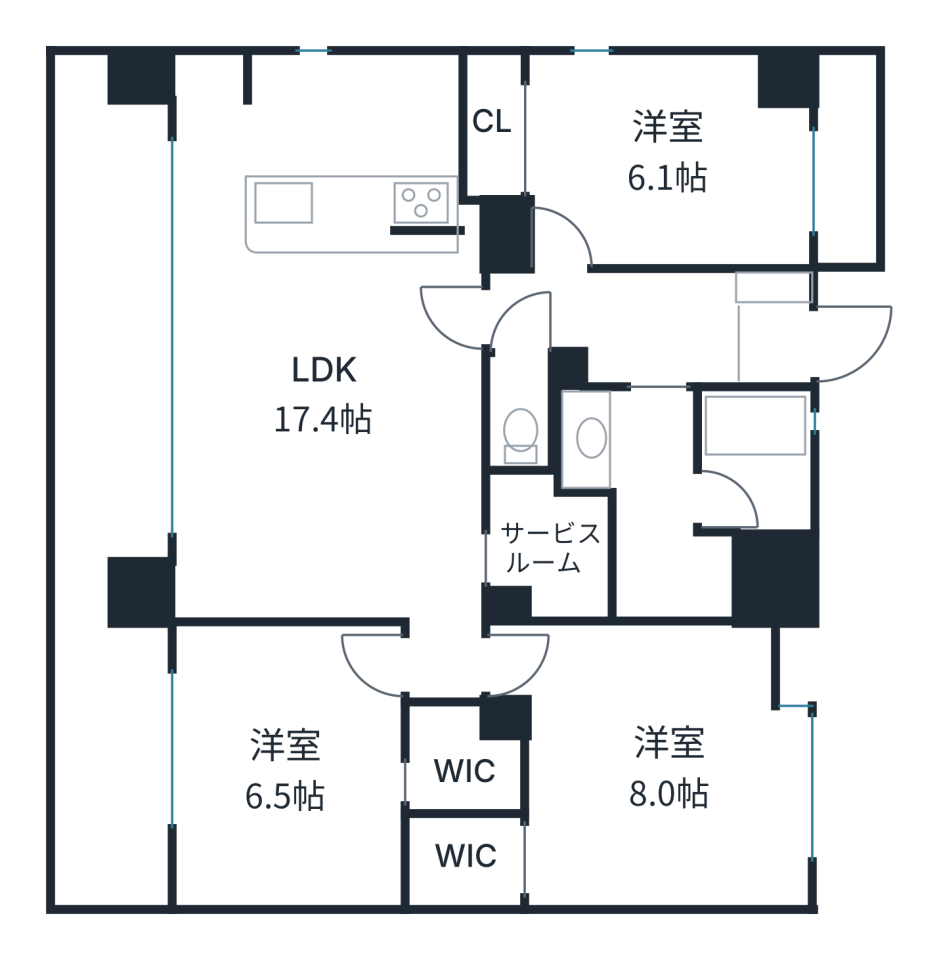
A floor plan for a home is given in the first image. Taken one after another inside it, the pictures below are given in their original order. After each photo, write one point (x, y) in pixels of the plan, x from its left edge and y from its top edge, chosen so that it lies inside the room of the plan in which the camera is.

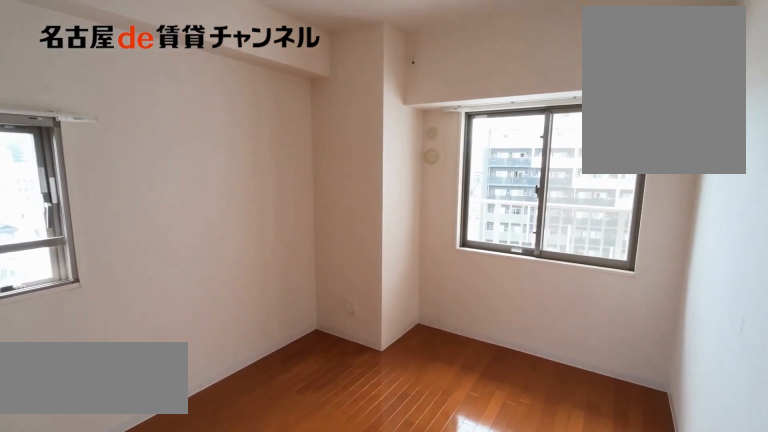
(636, 159)
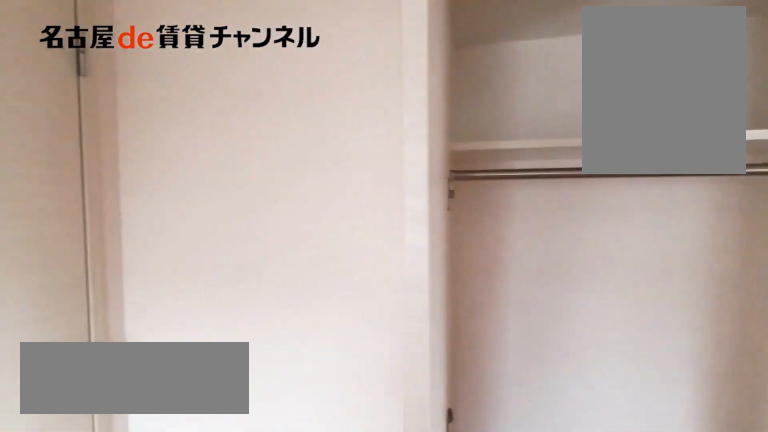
(636, 159)
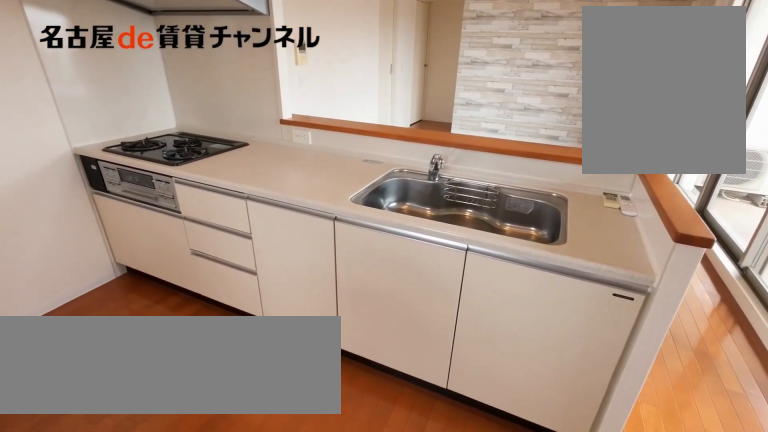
(323, 336)
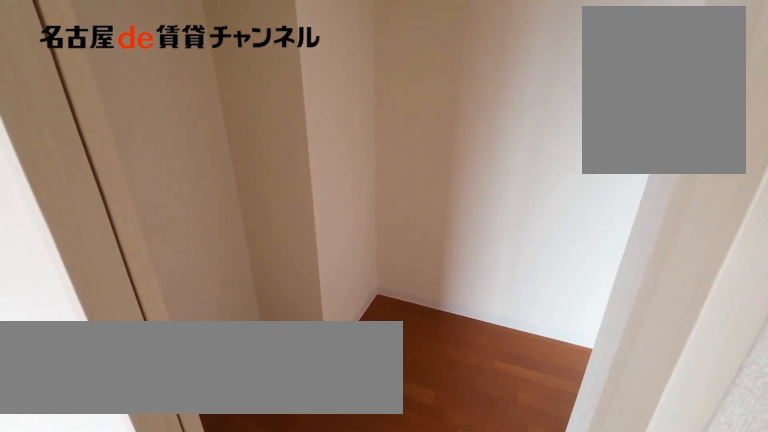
(547, 547)
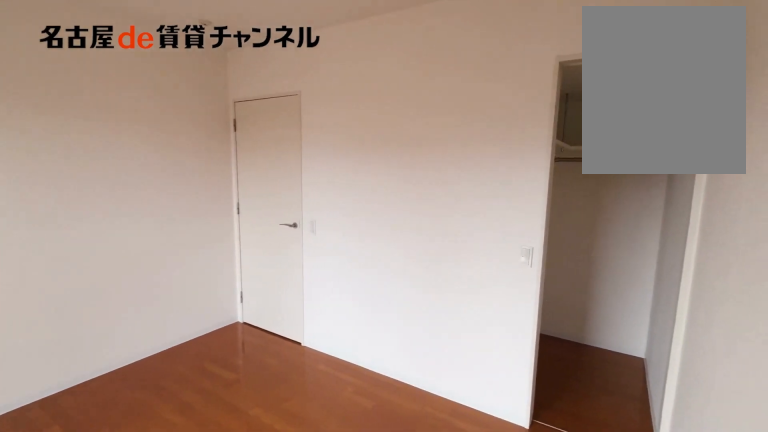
(319, 780)
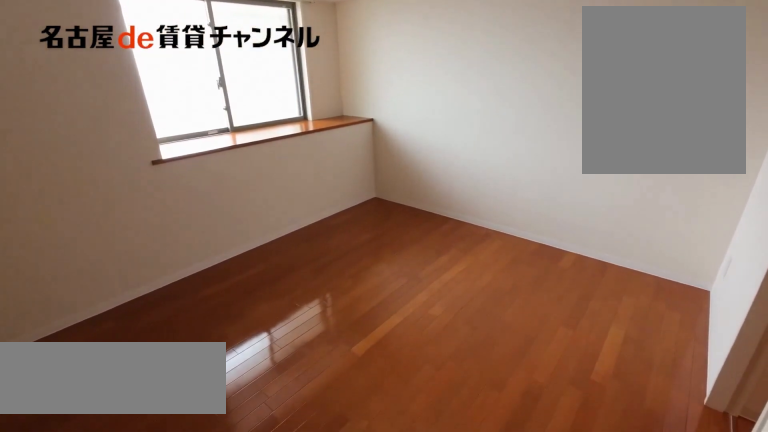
(627, 759)
